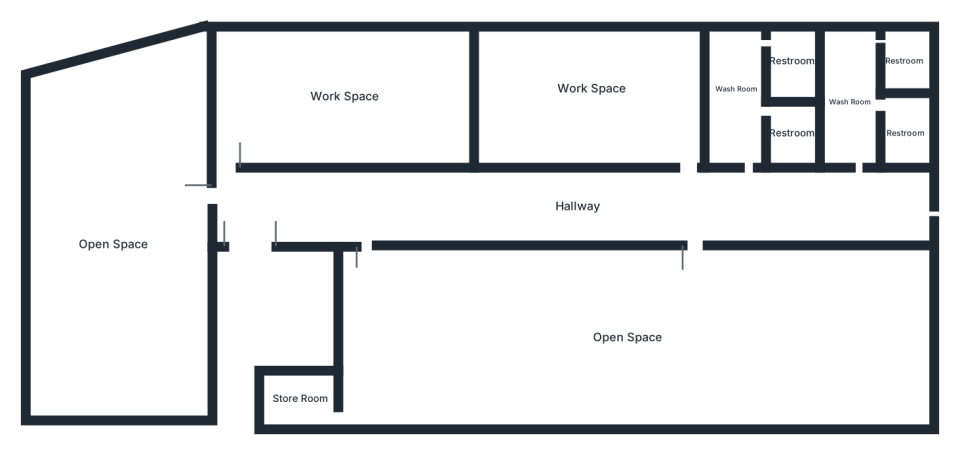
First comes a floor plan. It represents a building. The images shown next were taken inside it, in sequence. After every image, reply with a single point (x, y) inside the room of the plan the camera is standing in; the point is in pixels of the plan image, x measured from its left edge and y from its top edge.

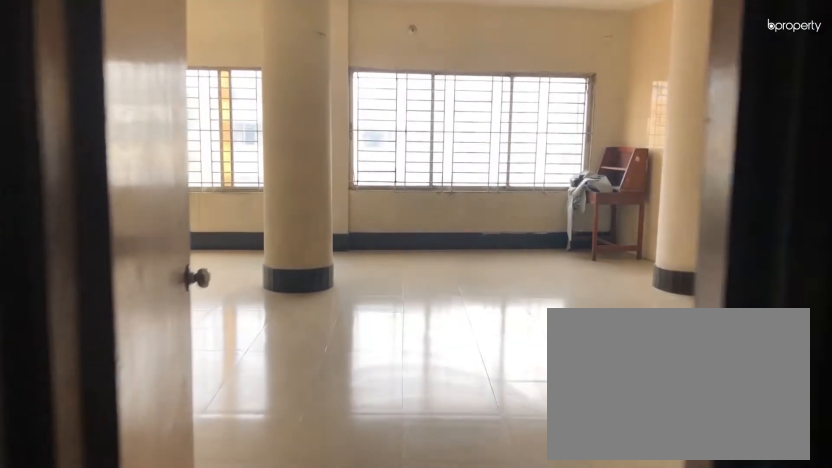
(255, 210)
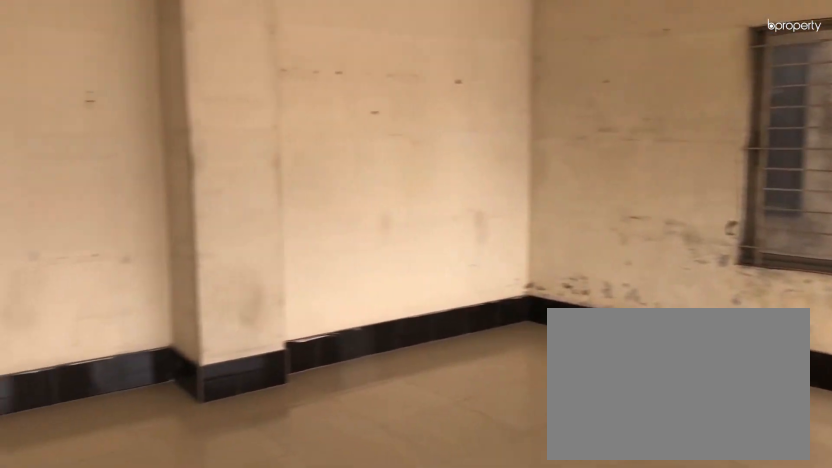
(110, 245)
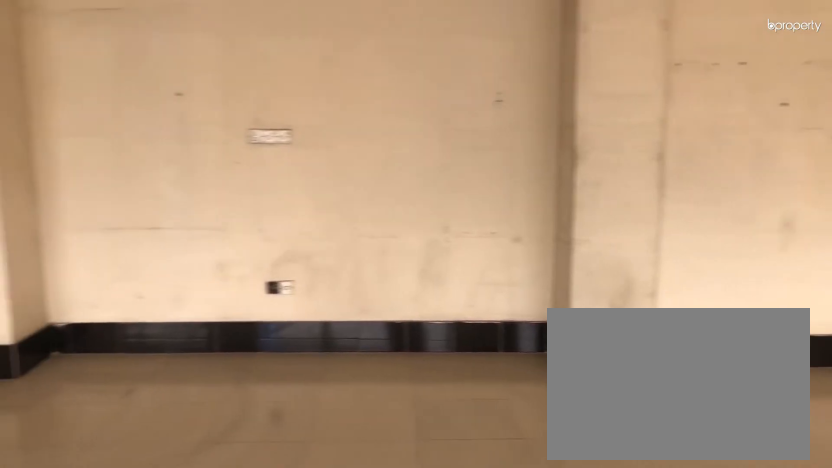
(110, 245)
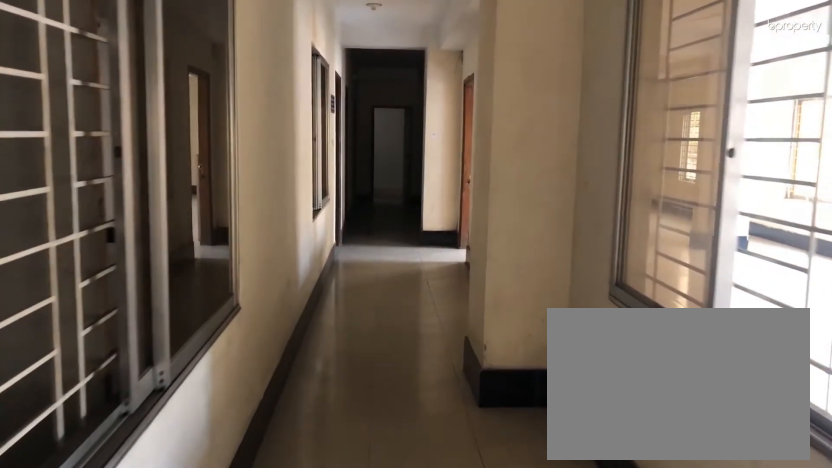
(580, 211)
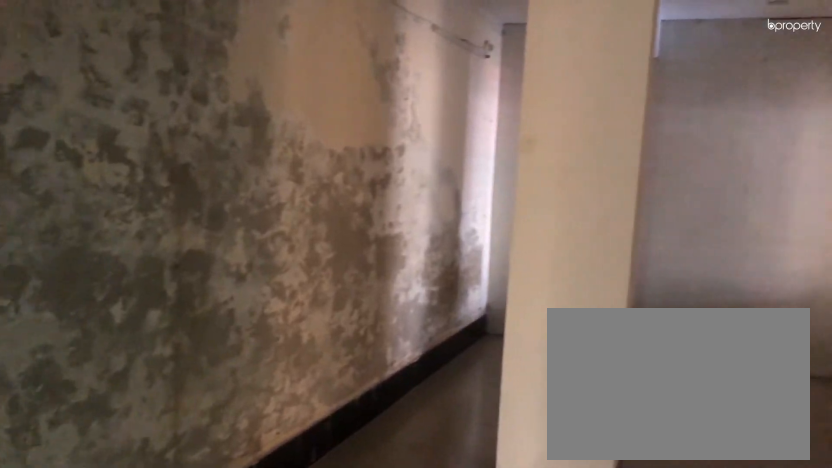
(336, 96)
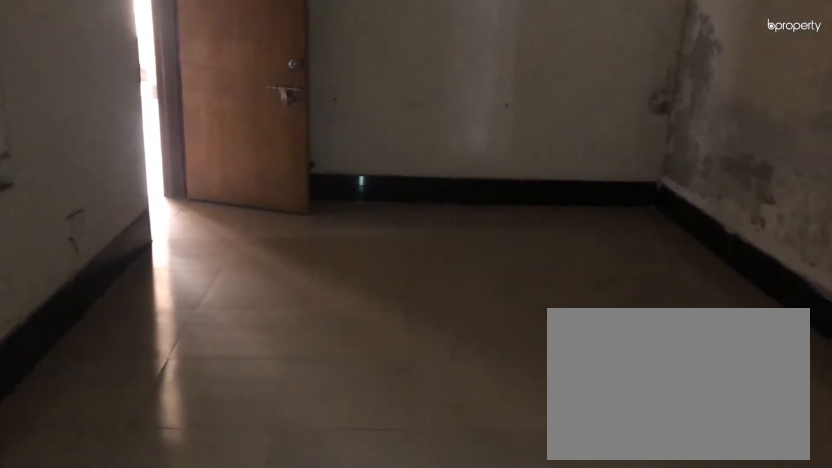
(336, 96)
